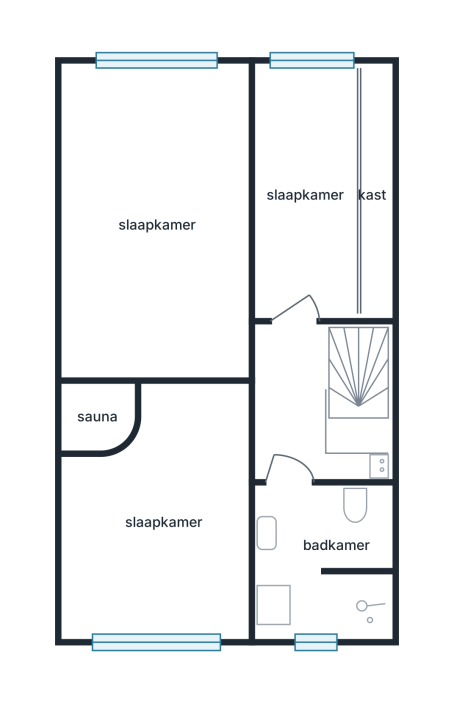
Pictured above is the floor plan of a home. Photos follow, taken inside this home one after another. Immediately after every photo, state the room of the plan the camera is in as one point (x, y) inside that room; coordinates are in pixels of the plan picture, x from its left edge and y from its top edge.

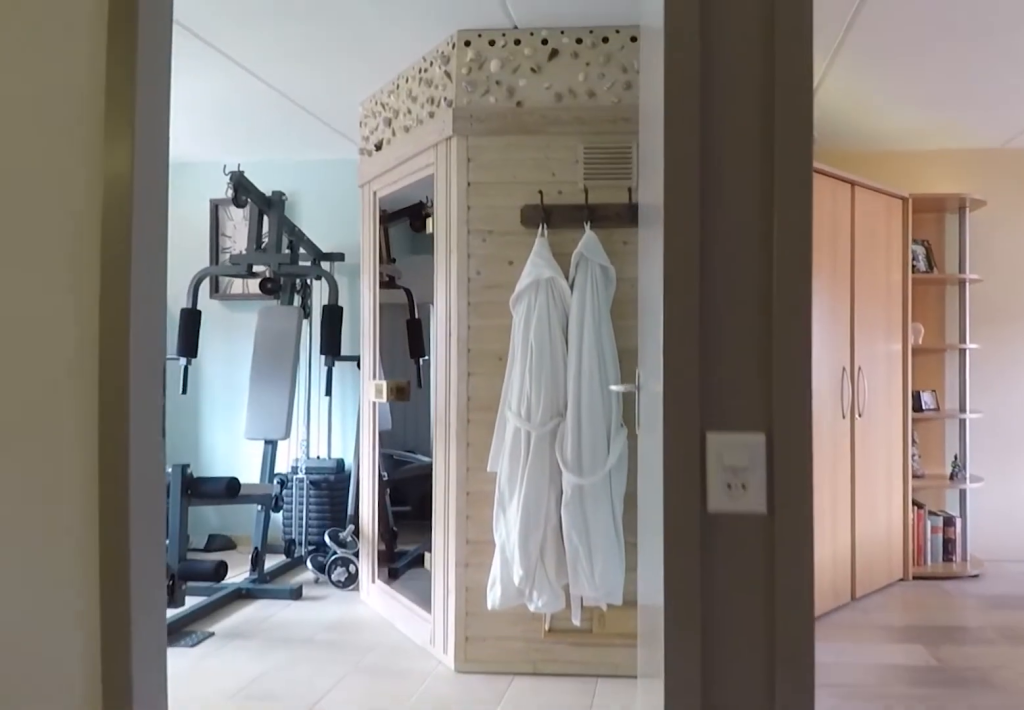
(298, 408)
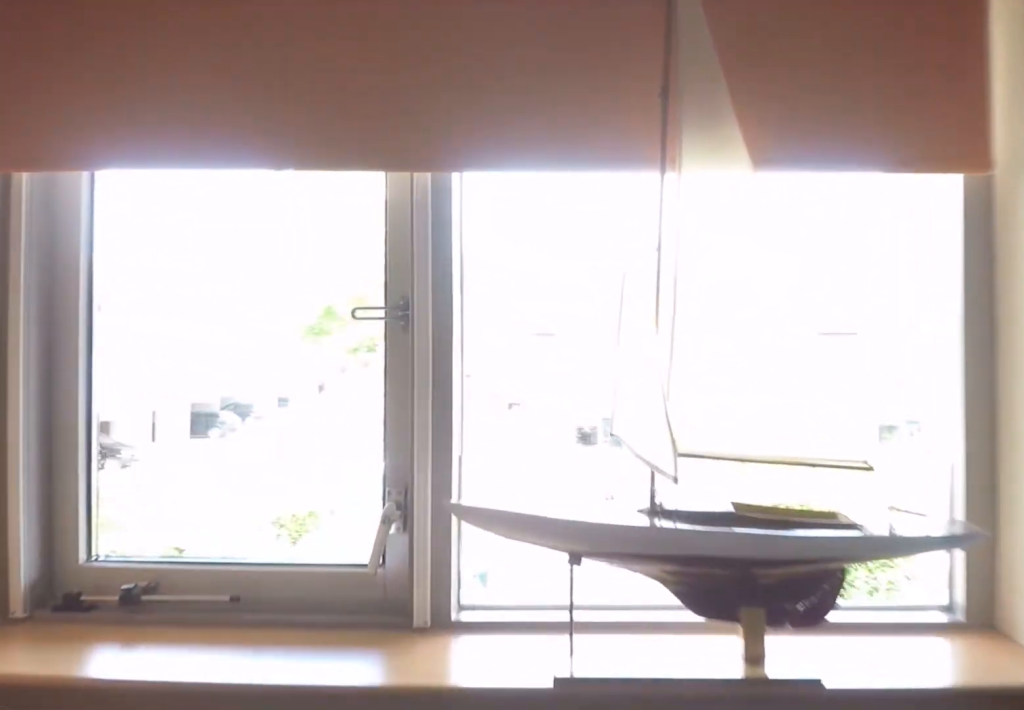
(304, 193)
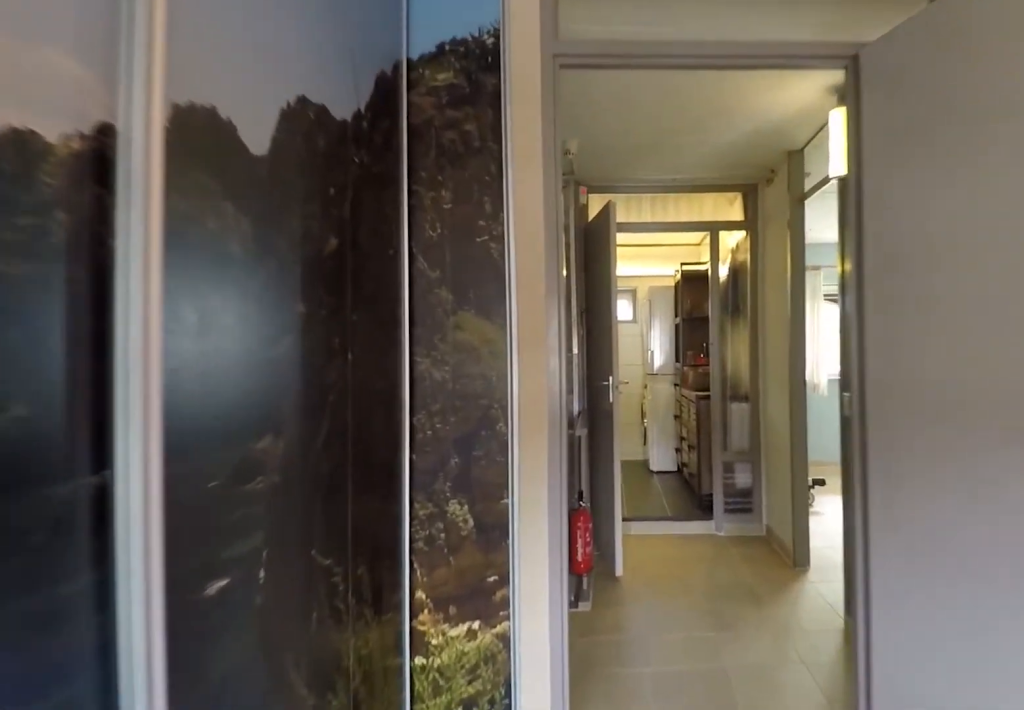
(304, 193)
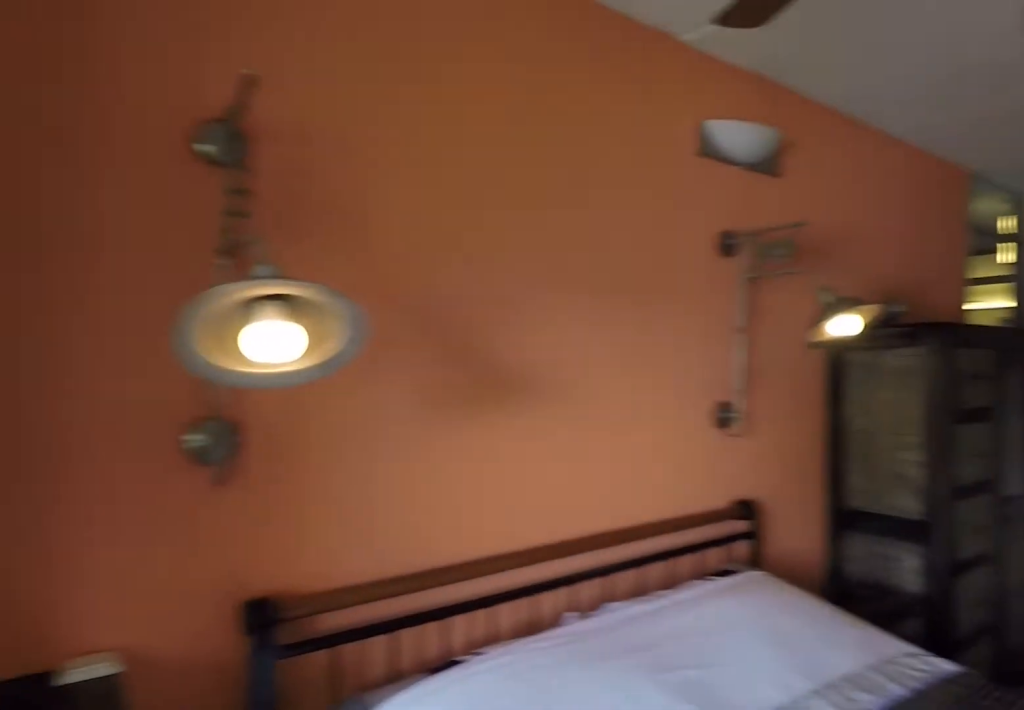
(106, 171)
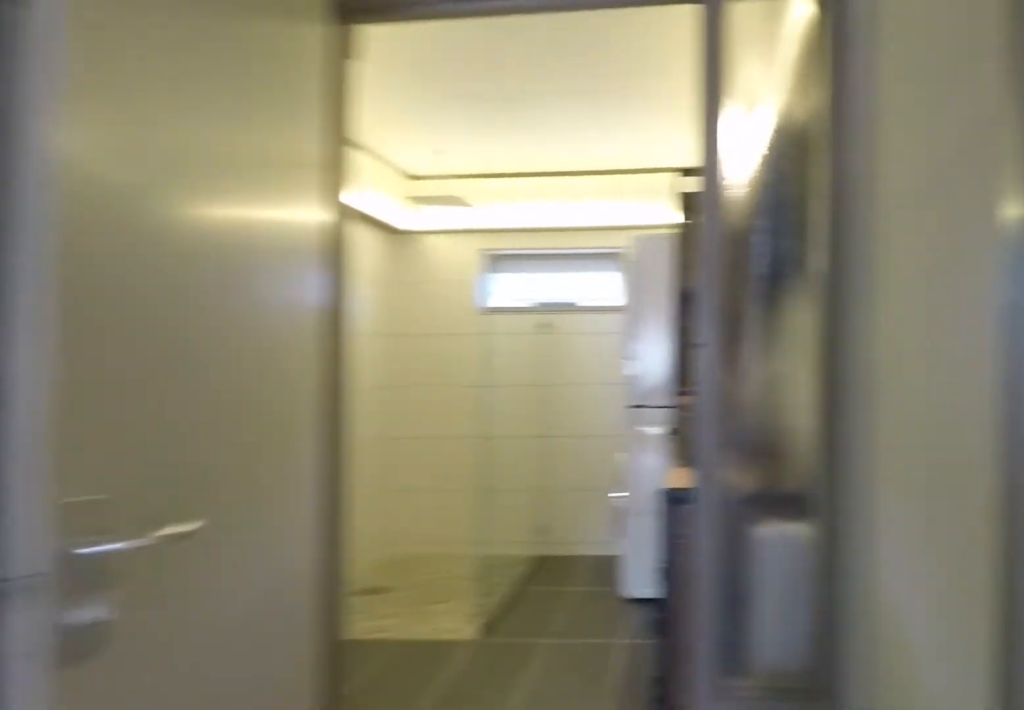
(297, 407)
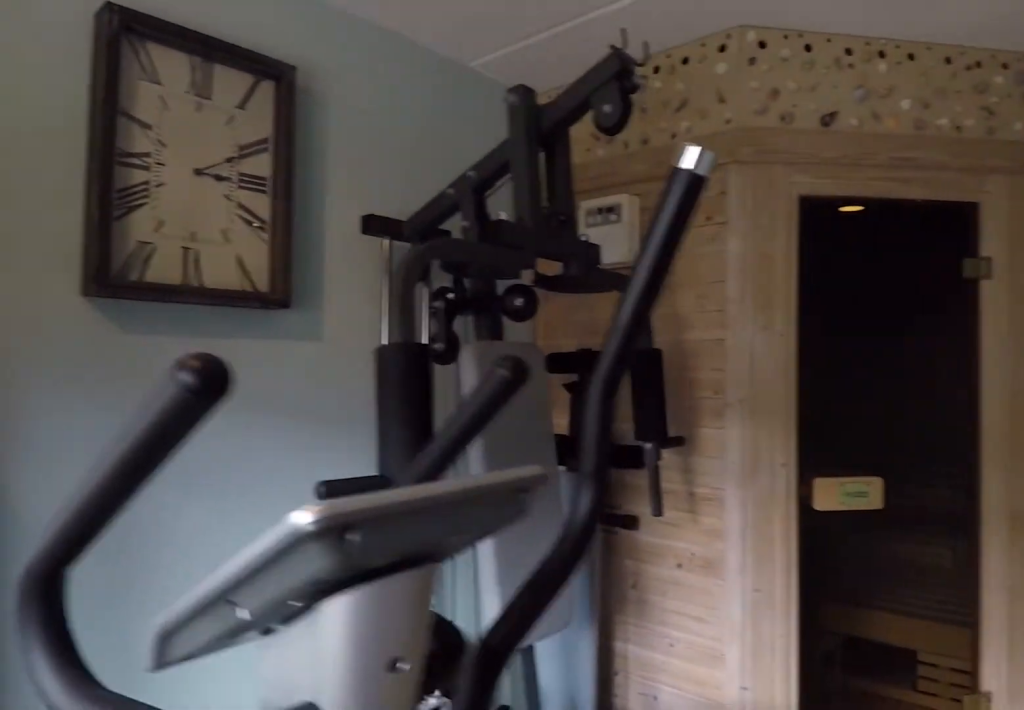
(163, 520)
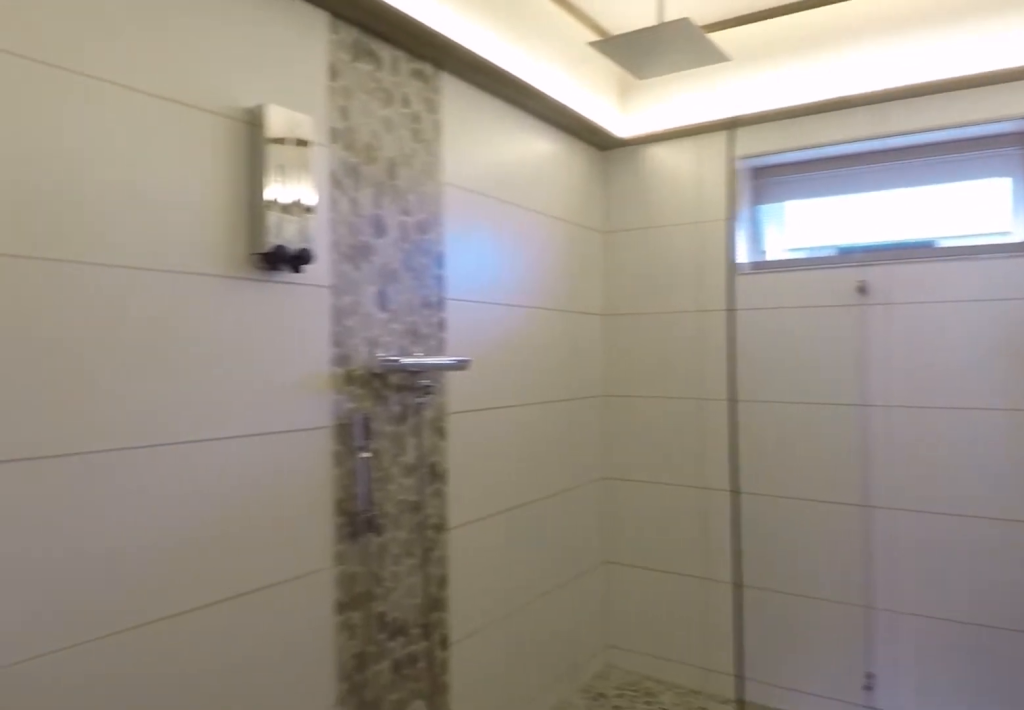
(320, 559)
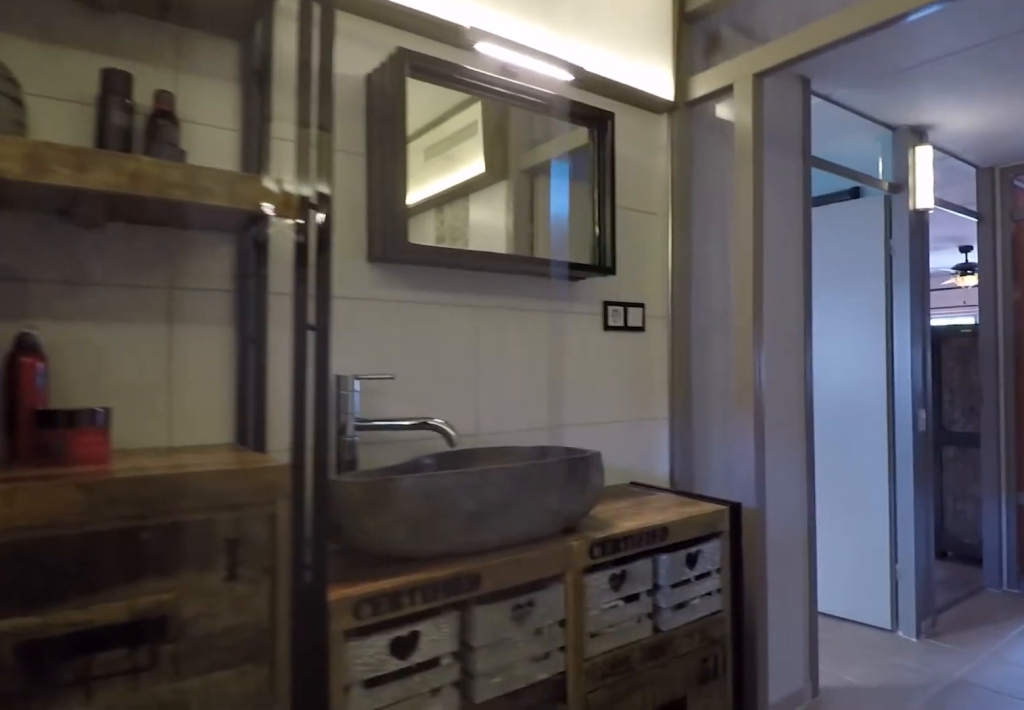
(320, 559)
